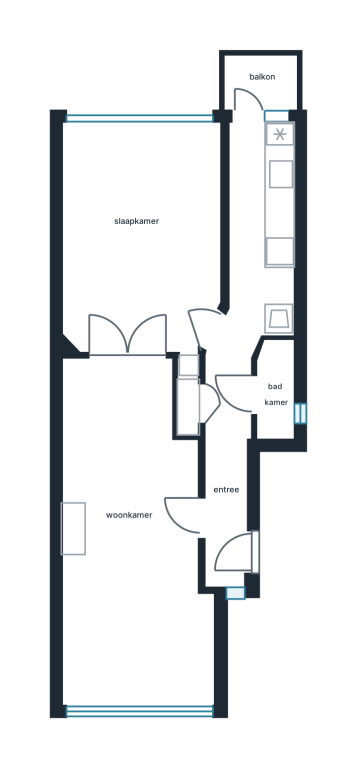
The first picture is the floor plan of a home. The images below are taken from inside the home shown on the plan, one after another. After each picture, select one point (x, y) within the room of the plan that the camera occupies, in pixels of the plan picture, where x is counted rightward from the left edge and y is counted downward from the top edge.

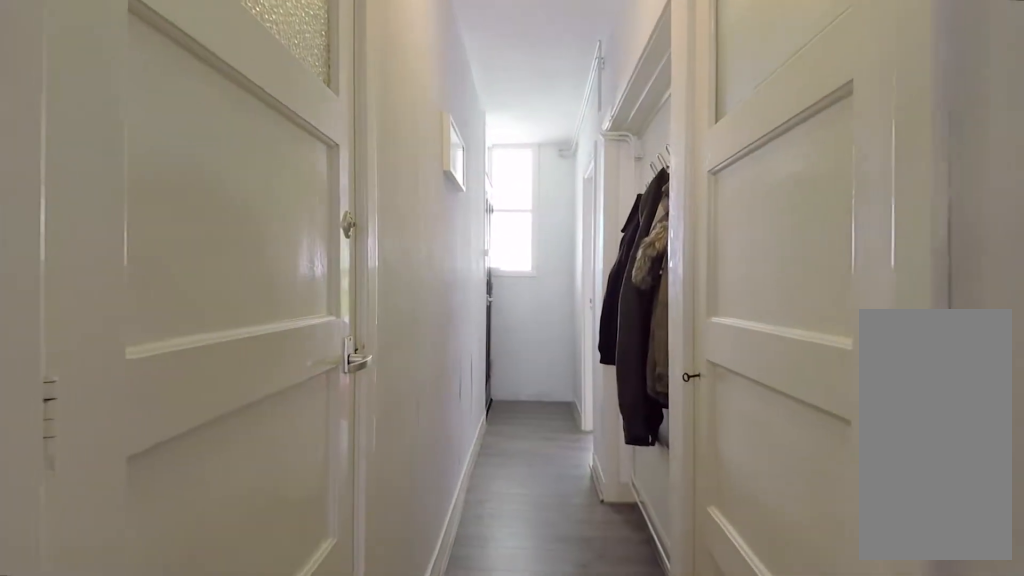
(241, 432)
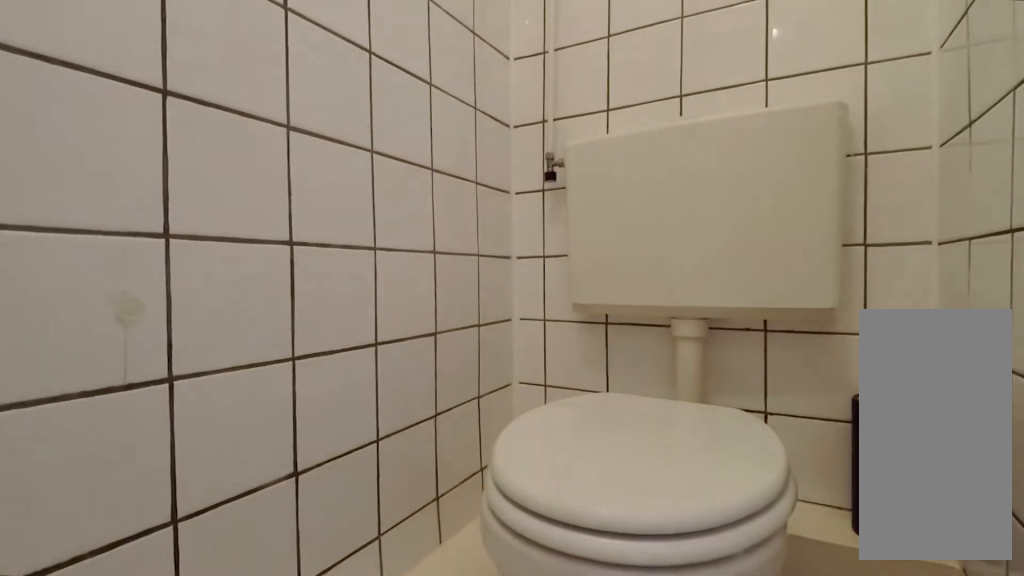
(275, 391)
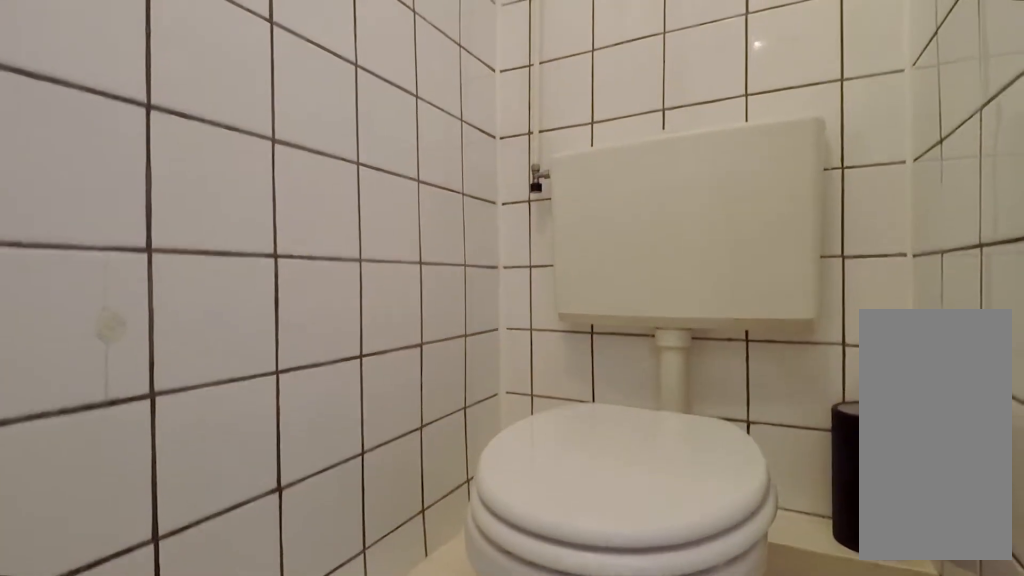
(275, 391)
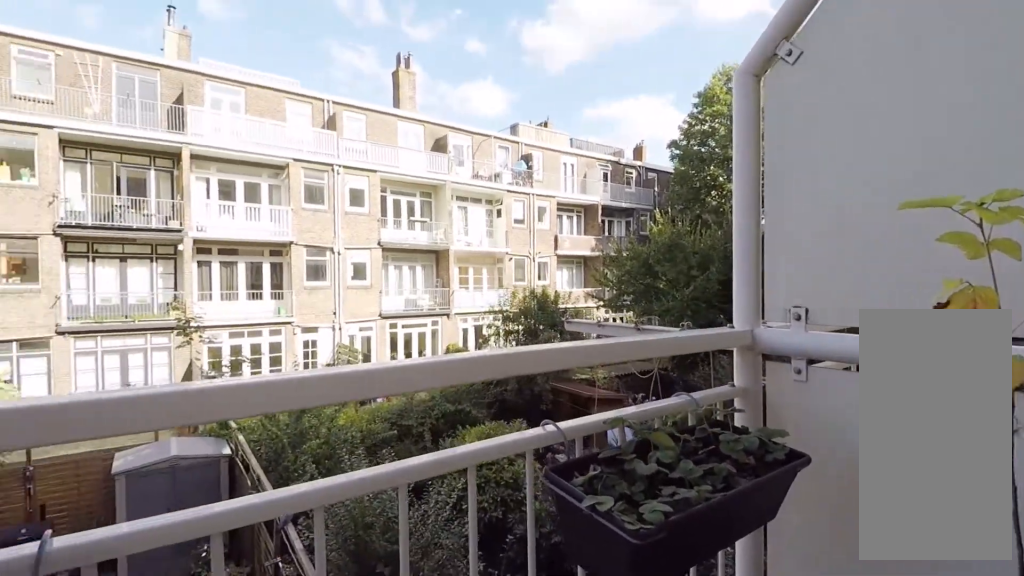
(260, 84)
